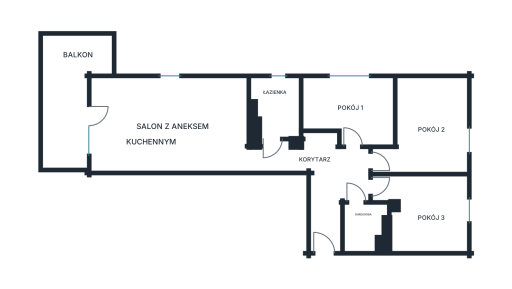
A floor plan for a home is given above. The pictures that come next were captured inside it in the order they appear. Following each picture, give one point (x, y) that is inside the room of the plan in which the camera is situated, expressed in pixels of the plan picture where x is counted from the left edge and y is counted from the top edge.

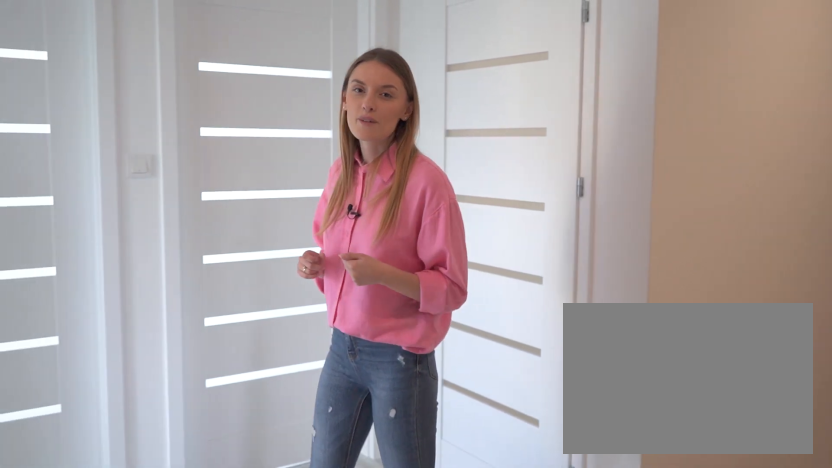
(321, 176)
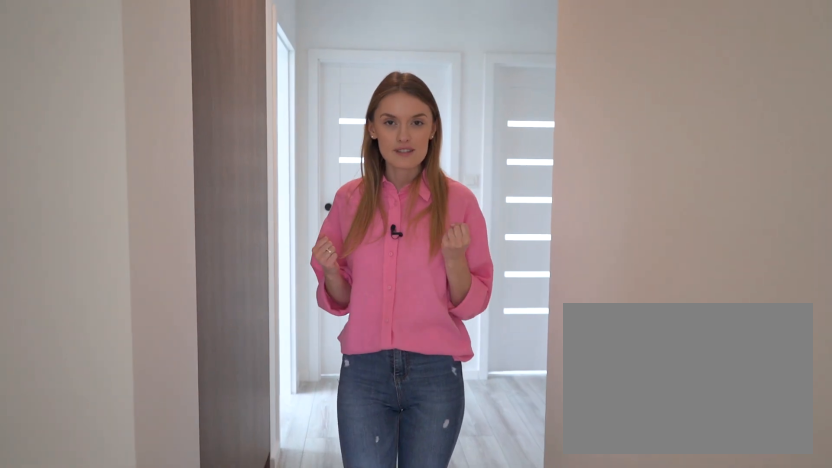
(321, 176)
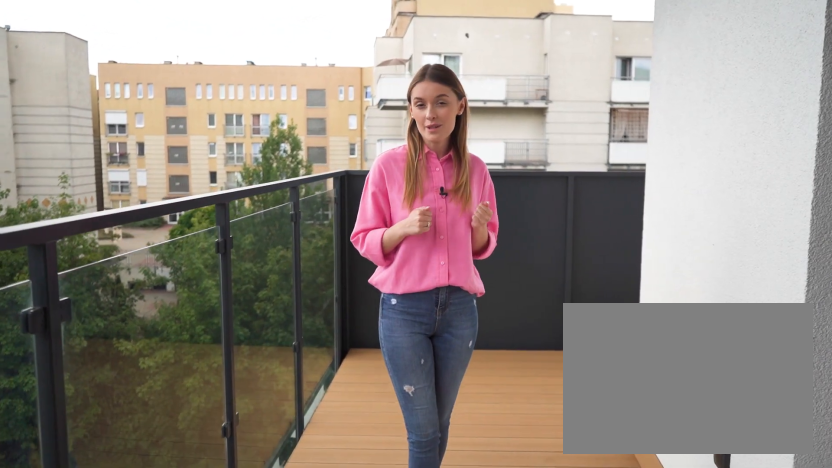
(71, 96)
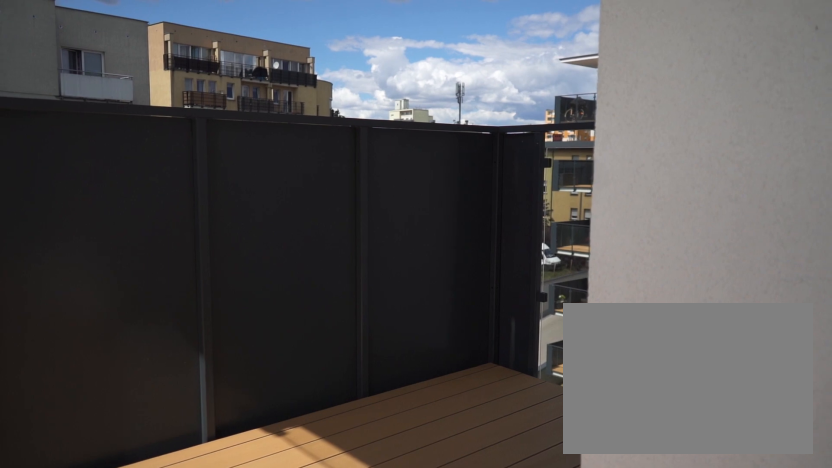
(70, 96)
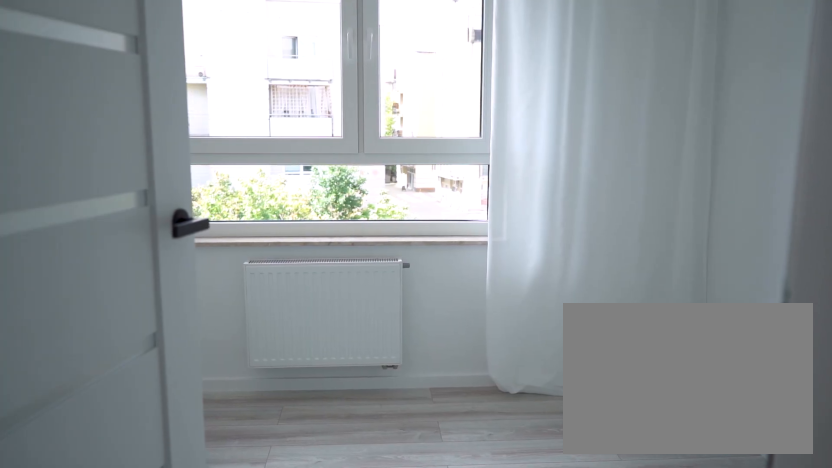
(351, 107)
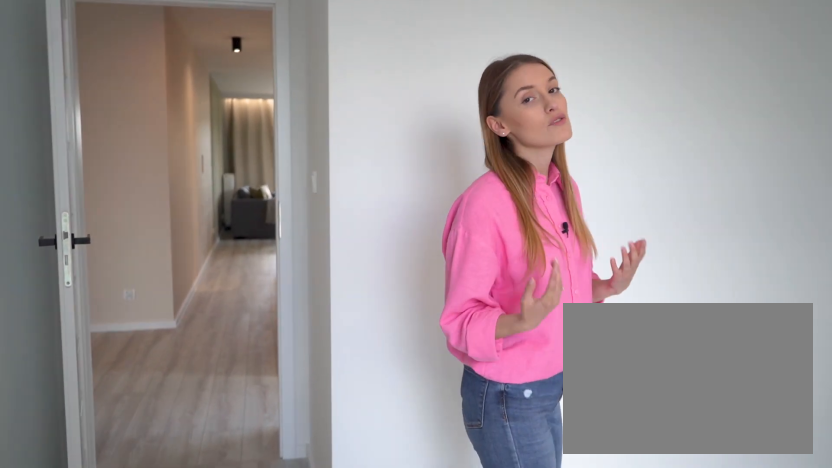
(429, 127)
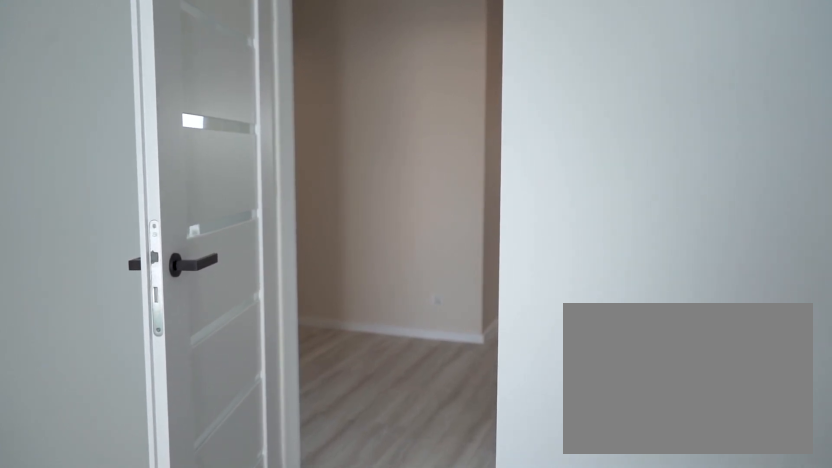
(321, 176)
